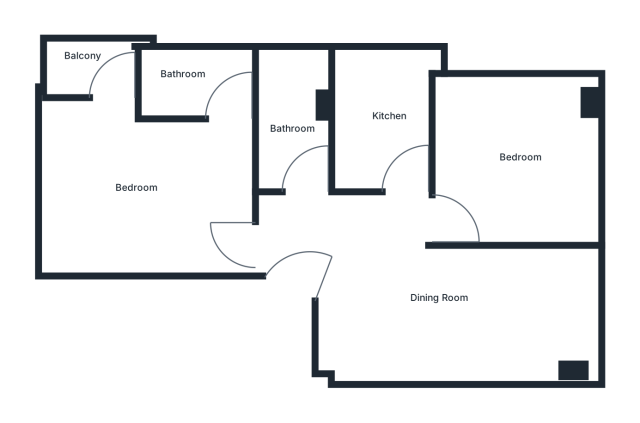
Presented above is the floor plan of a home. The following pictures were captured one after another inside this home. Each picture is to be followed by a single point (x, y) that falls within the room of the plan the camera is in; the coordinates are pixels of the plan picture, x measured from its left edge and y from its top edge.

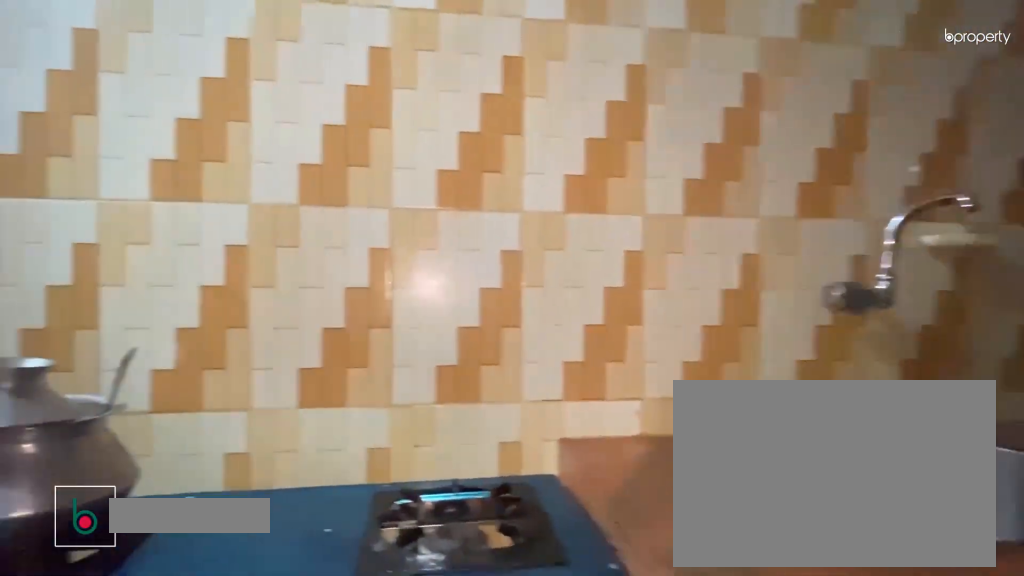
(386, 128)
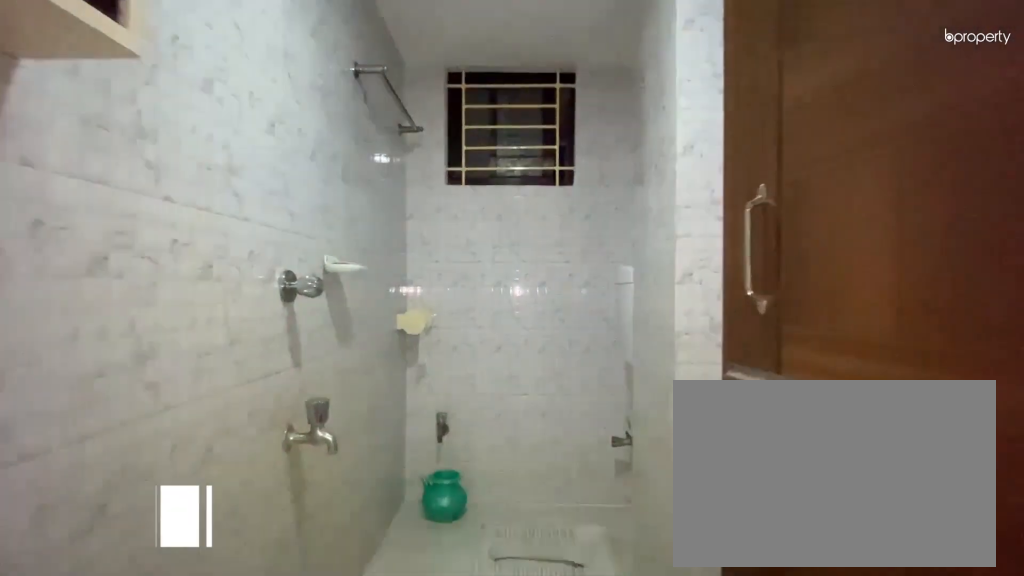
(298, 121)
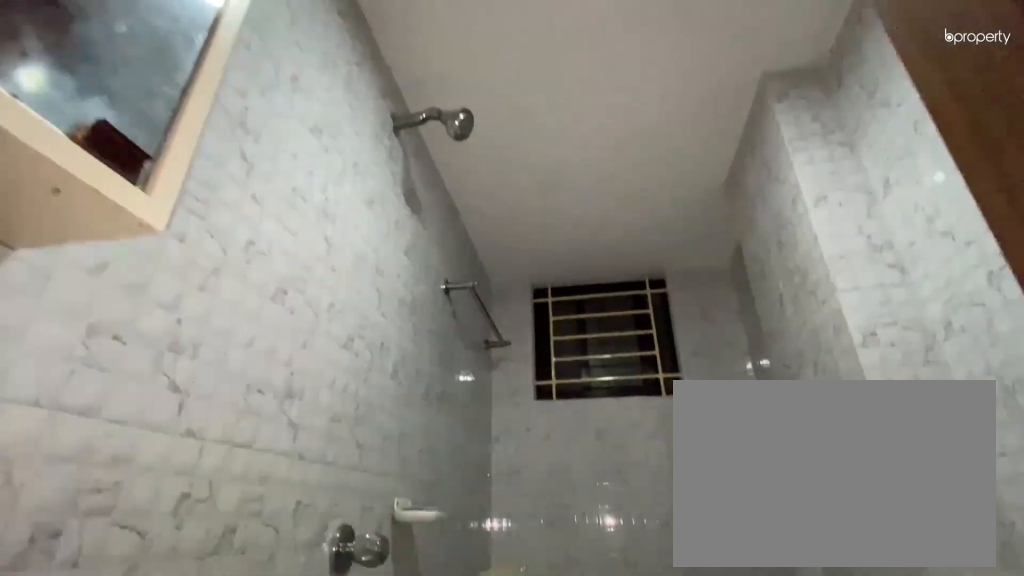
(303, 128)
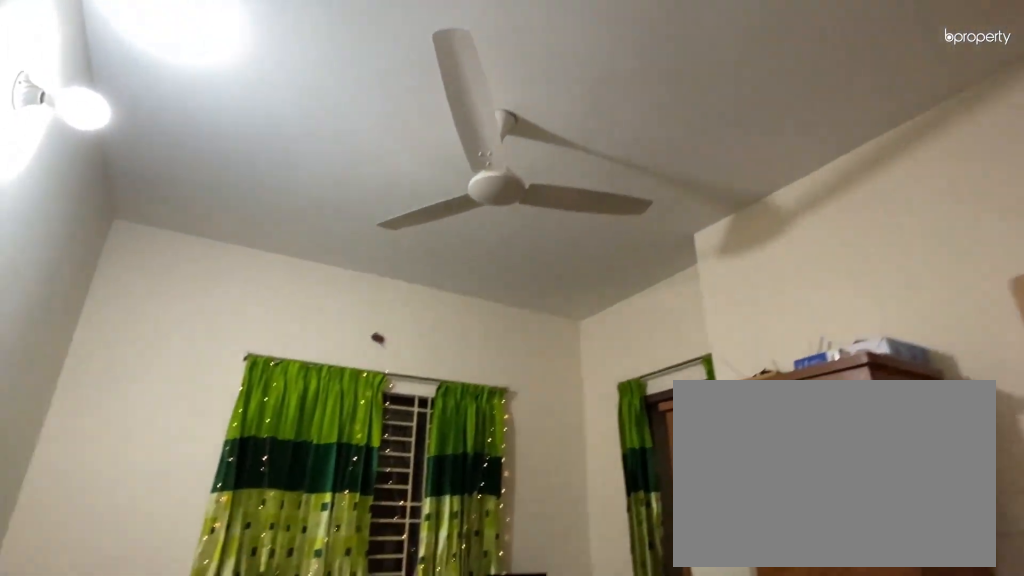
(145, 175)
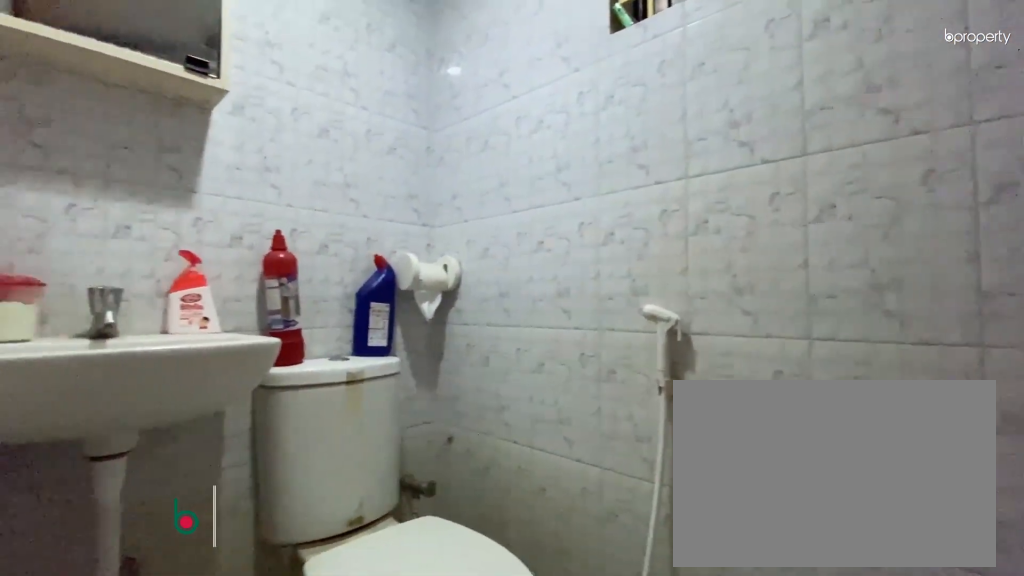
(206, 82)
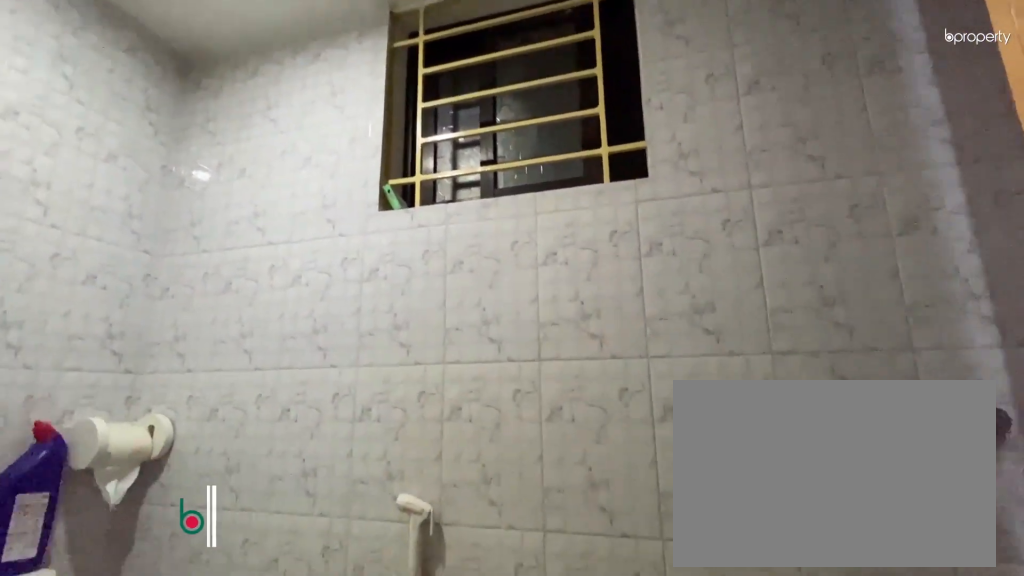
(206, 82)
